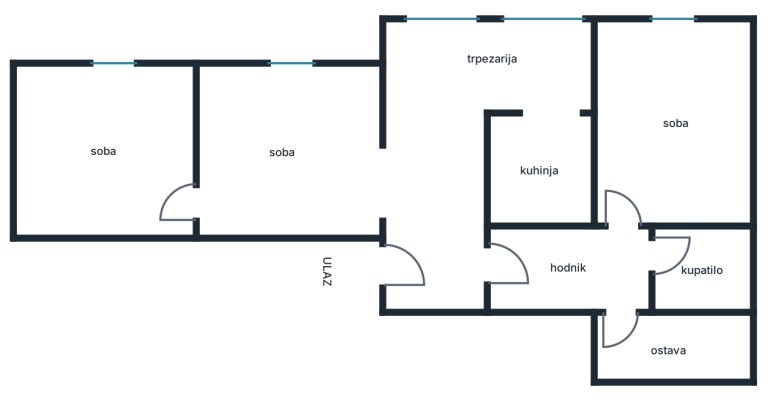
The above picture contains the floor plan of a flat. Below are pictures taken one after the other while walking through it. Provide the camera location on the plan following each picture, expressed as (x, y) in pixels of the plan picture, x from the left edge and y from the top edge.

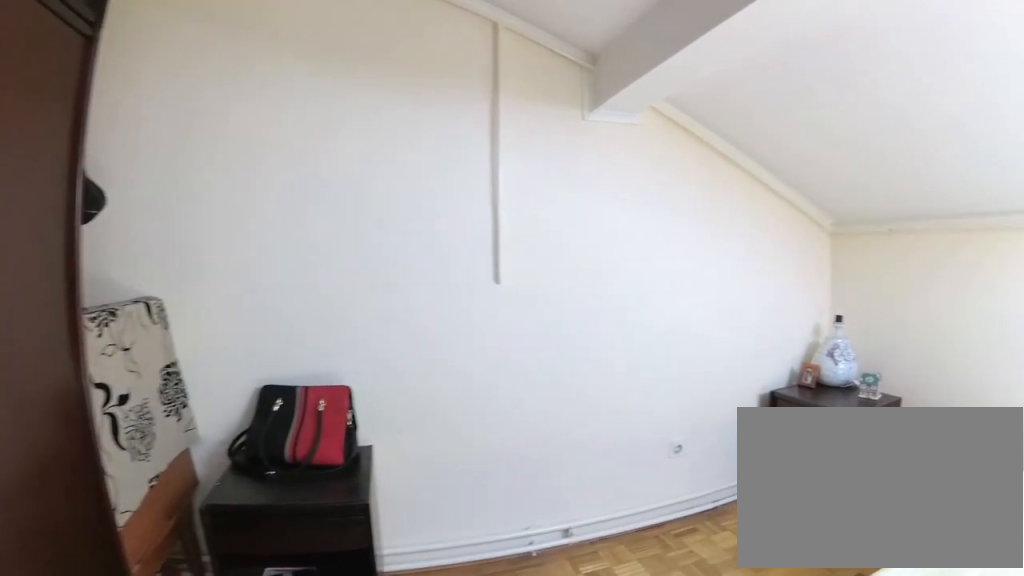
(107, 214)
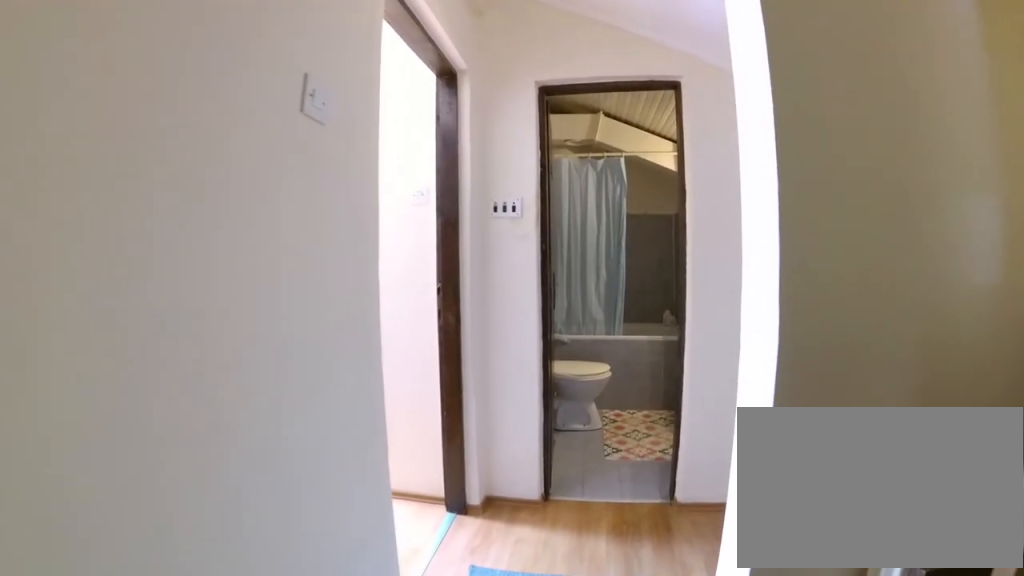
(524, 264)
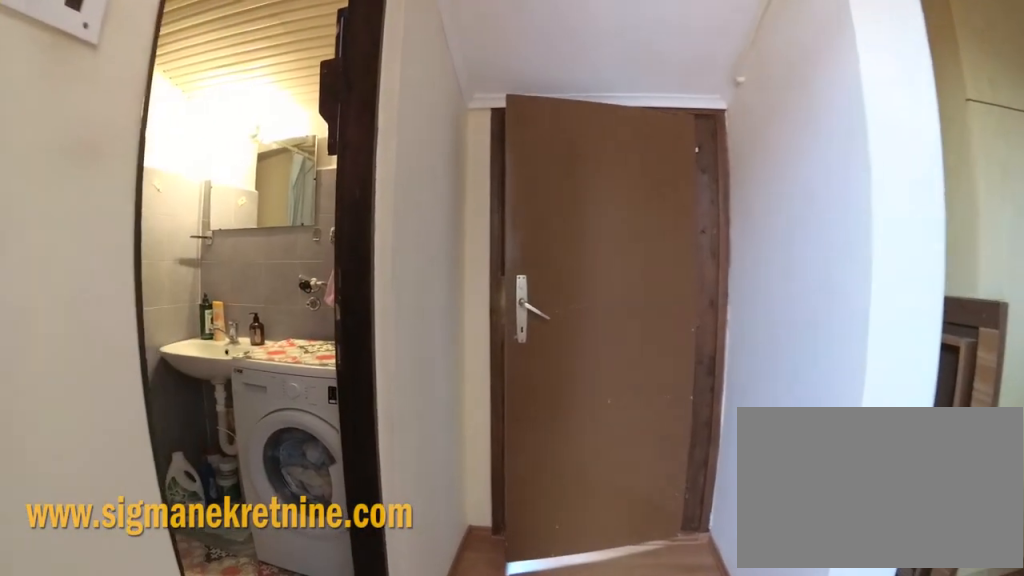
(633, 190)
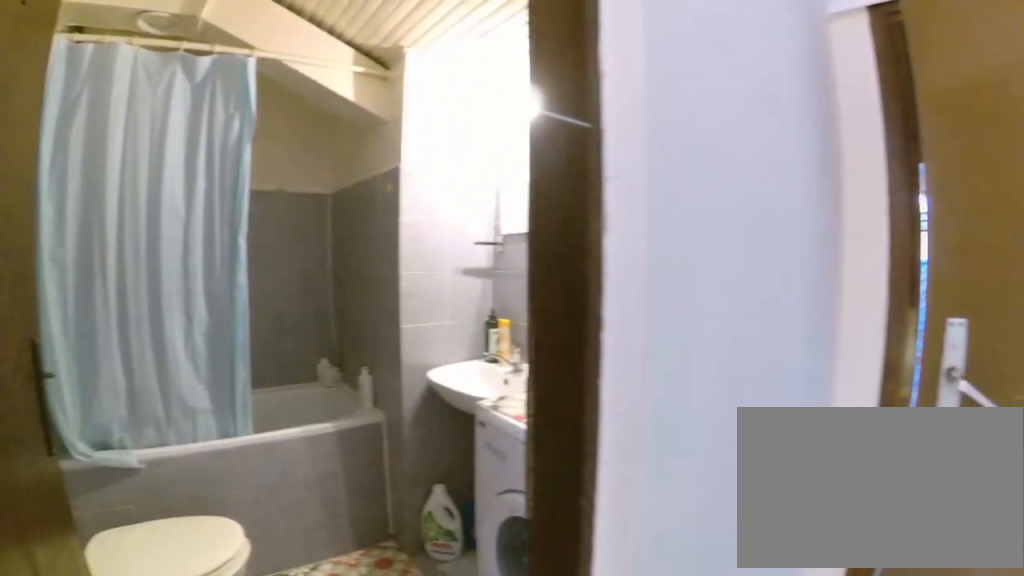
(626, 264)
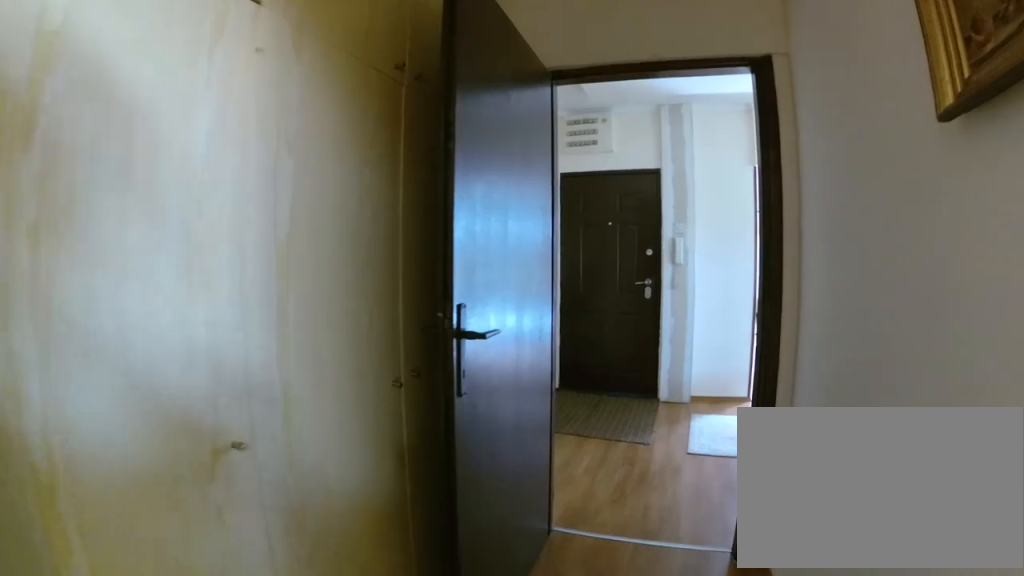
(605, 271)
